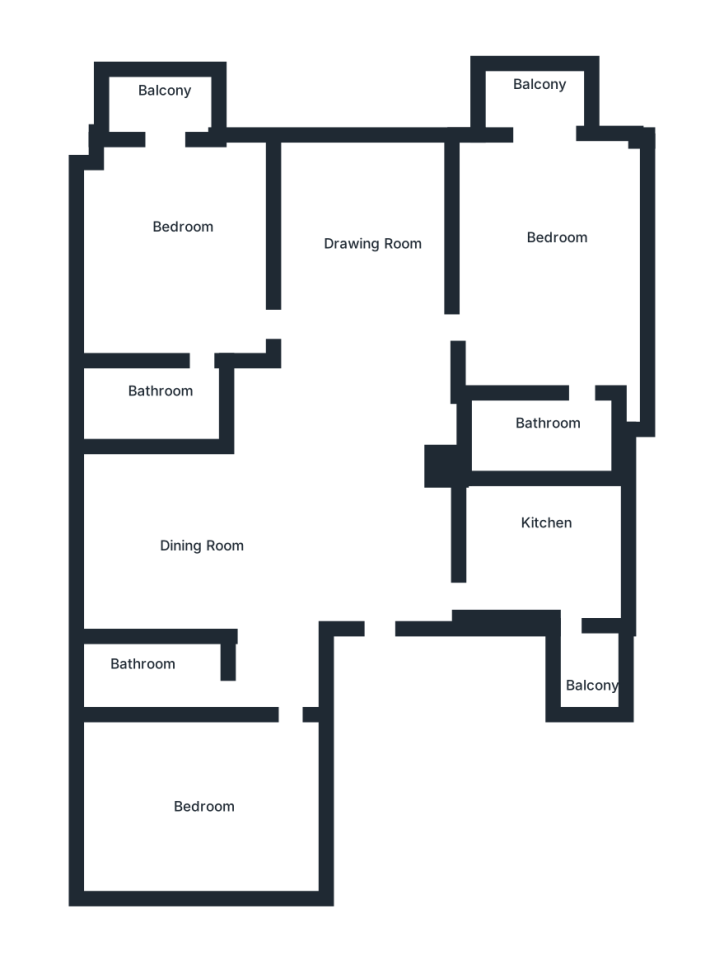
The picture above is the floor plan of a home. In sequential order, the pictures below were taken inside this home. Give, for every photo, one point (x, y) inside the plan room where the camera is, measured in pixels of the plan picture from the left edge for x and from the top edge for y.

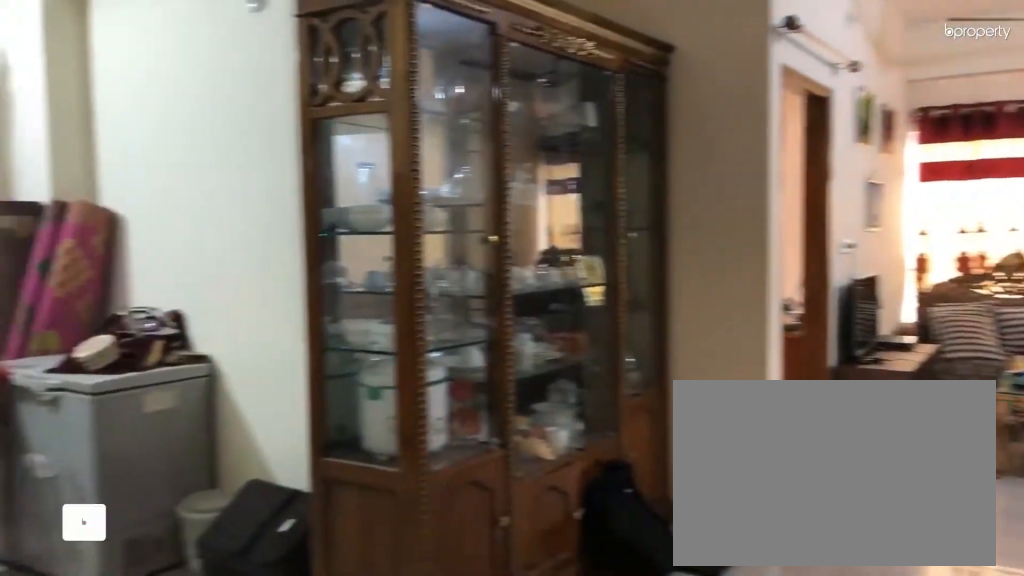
(182, 549)
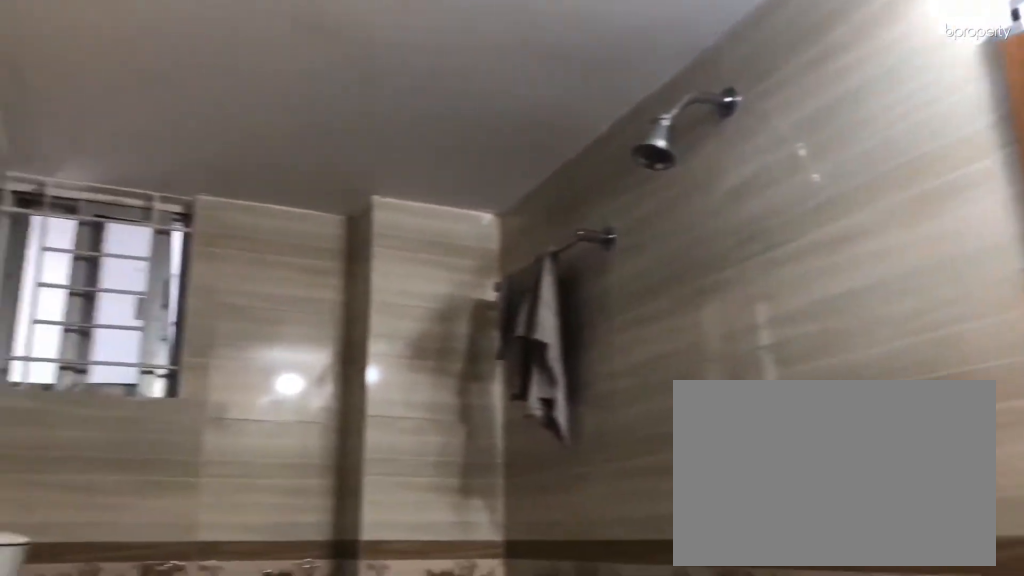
(169, 688)
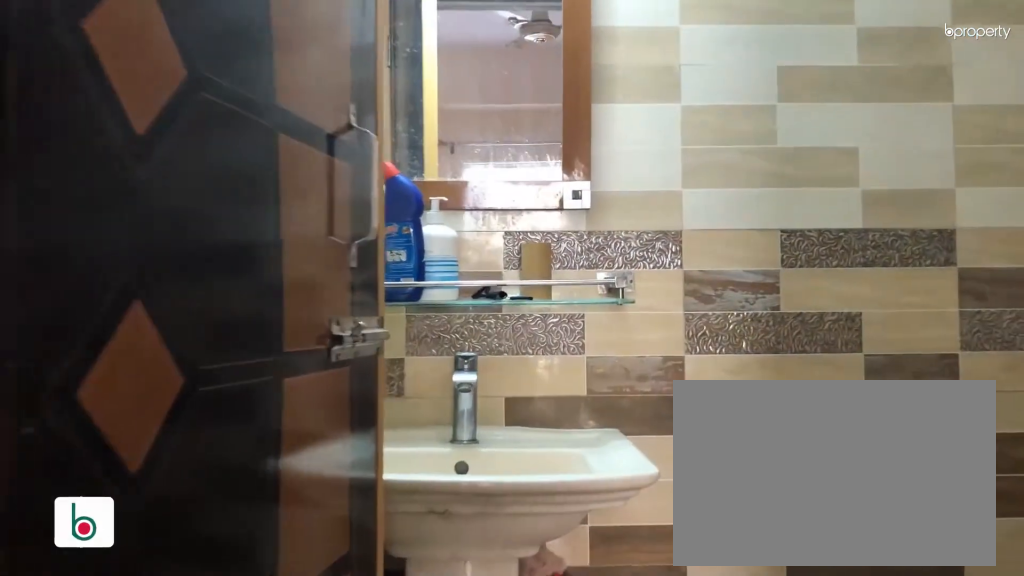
(167, 414)
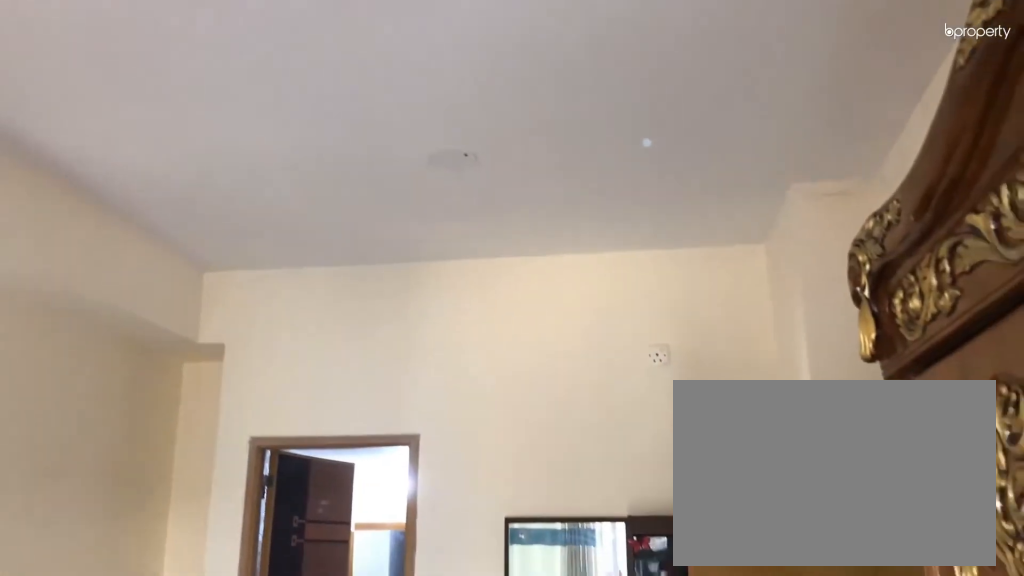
(574, 284)
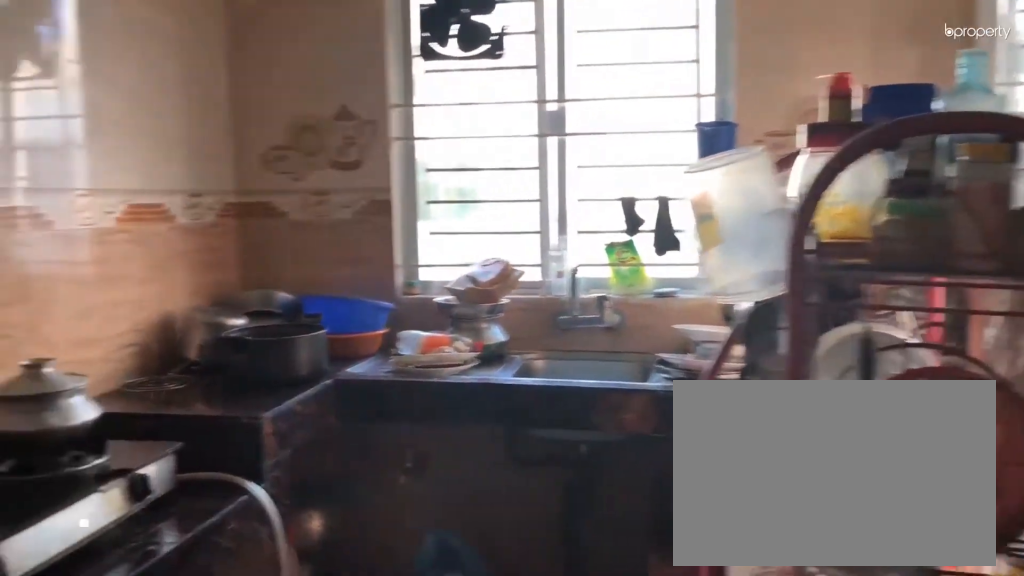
(555, 558)
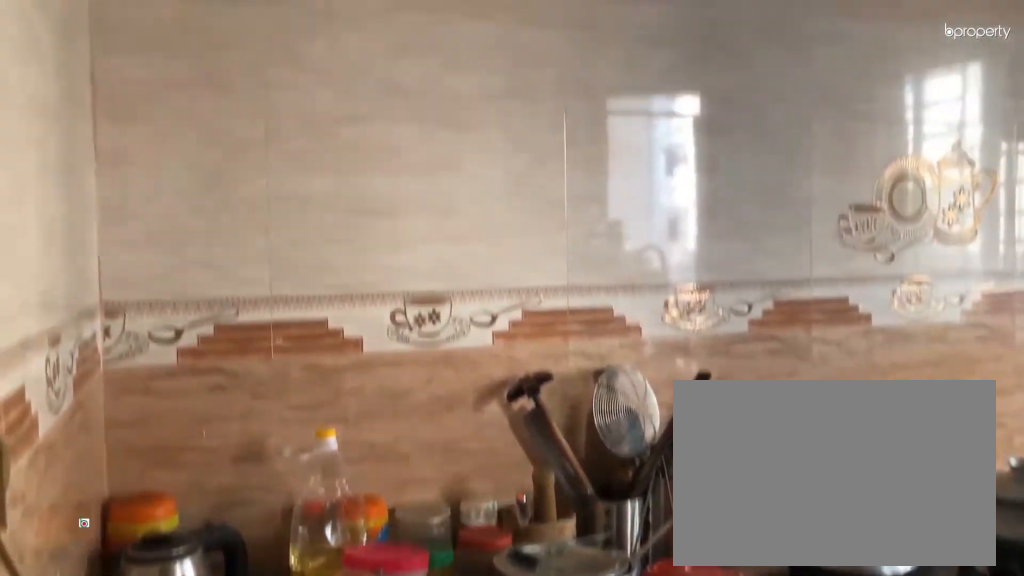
(556, 558)
